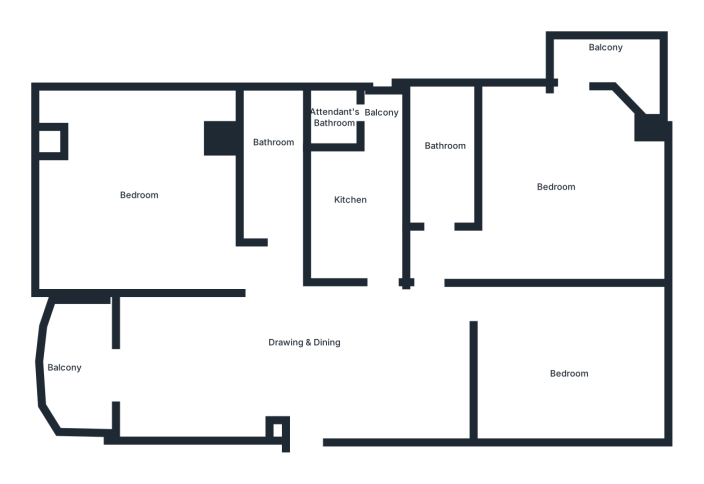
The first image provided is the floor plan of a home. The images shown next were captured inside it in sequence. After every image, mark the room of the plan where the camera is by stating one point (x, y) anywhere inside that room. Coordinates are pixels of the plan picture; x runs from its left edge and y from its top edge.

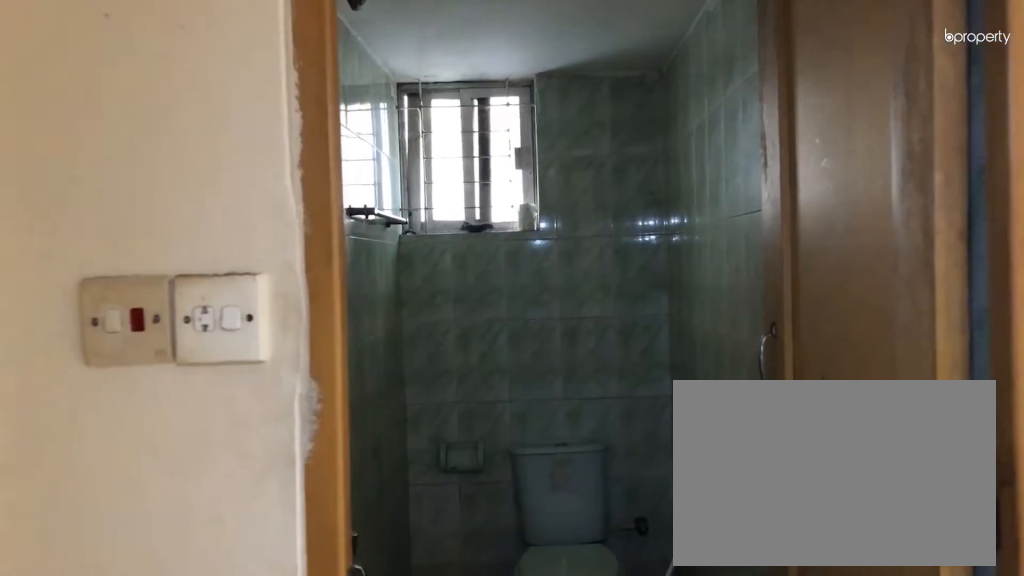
(438, 203)
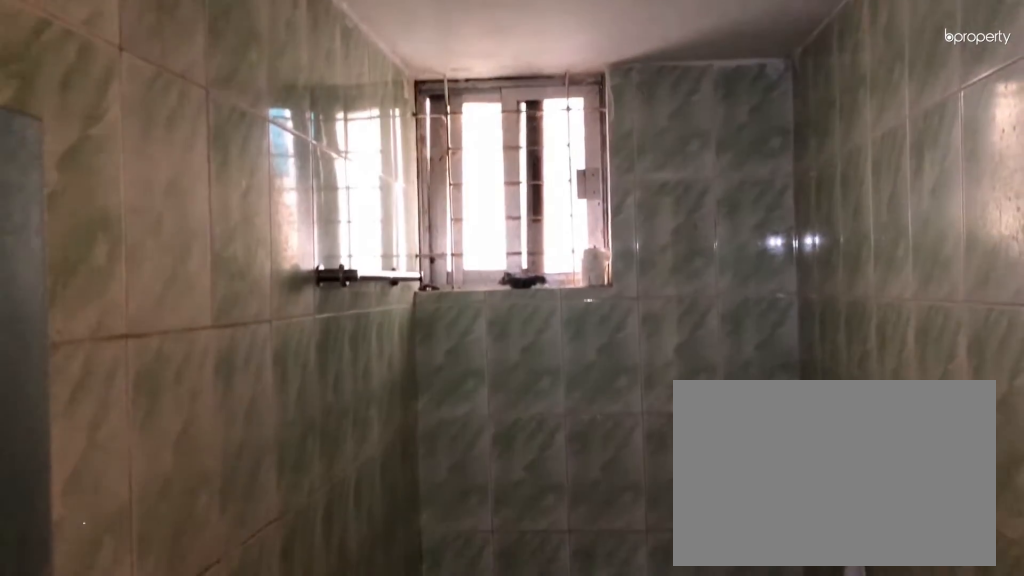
(440, 151)
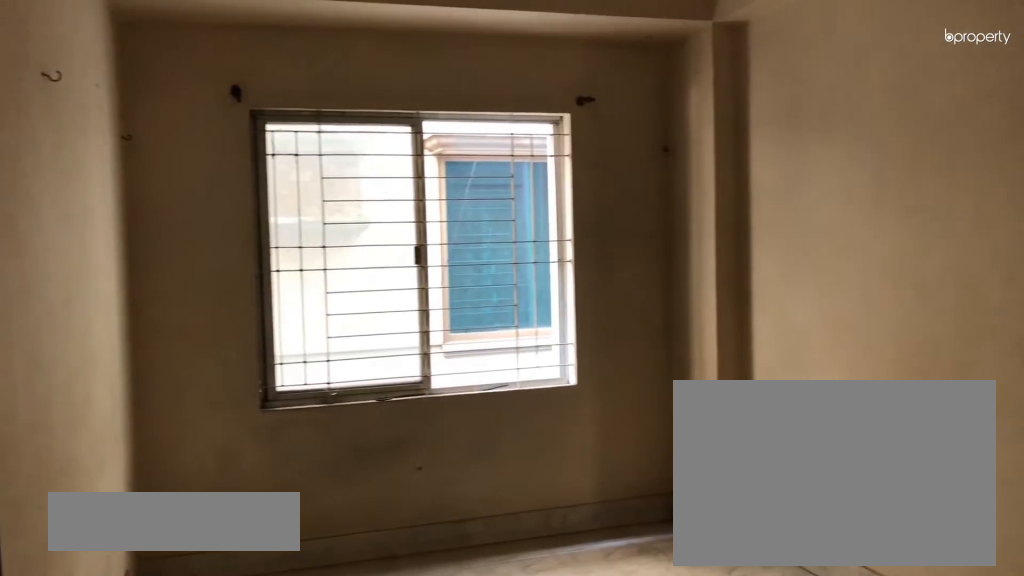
(572, 373)
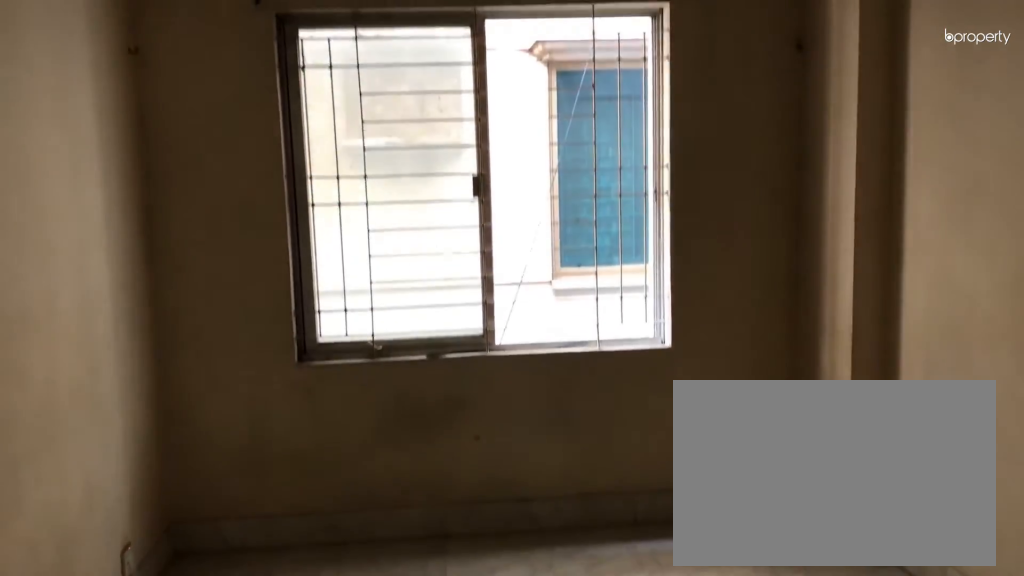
(572, 373)
